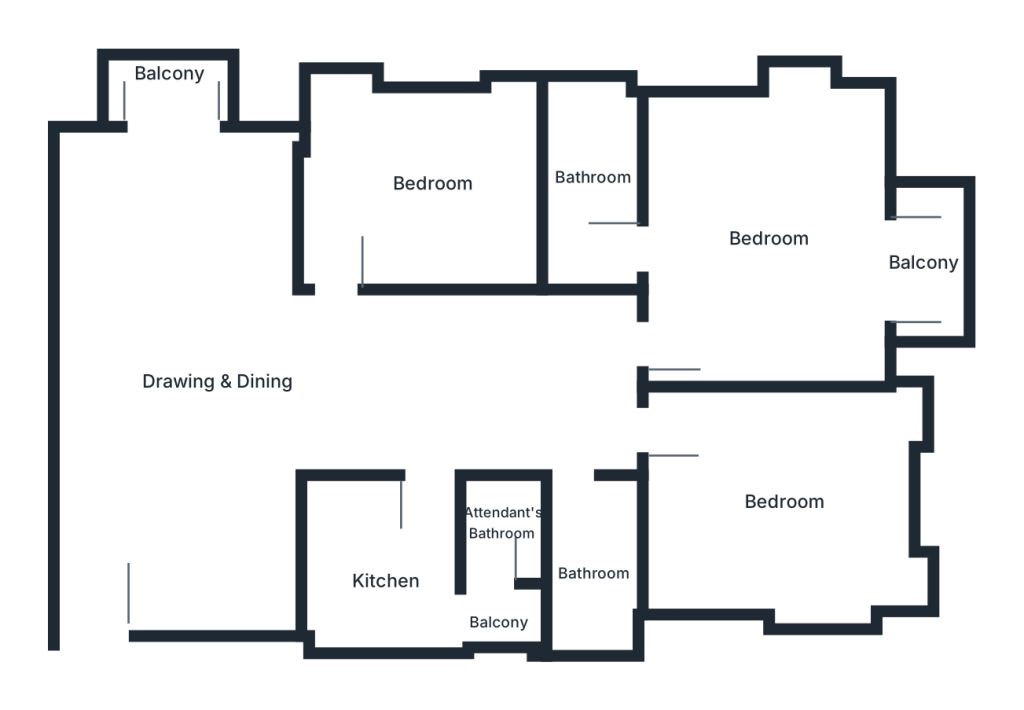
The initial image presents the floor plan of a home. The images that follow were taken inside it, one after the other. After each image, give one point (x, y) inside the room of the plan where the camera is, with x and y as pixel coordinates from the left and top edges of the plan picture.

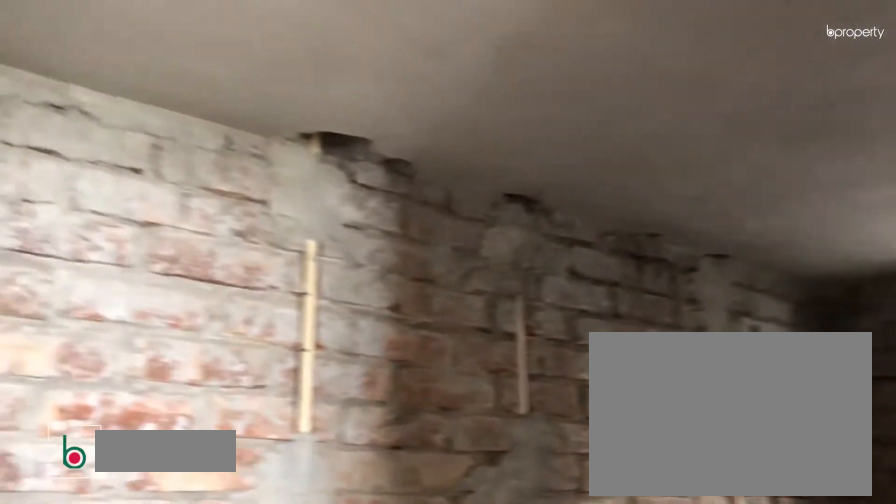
(593, 178)
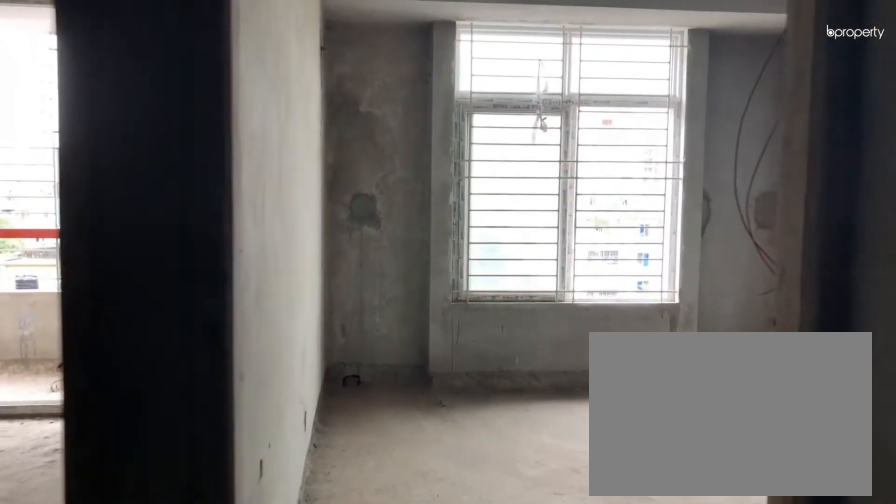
(624, 346)
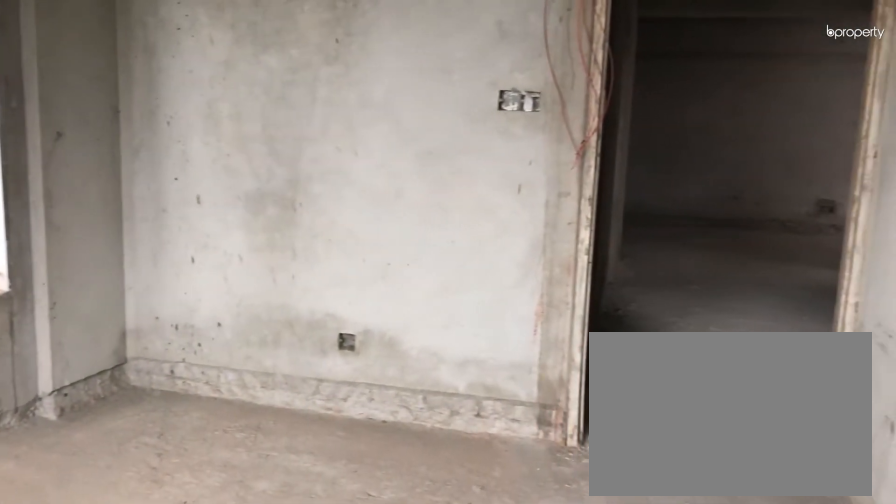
(789, 519)
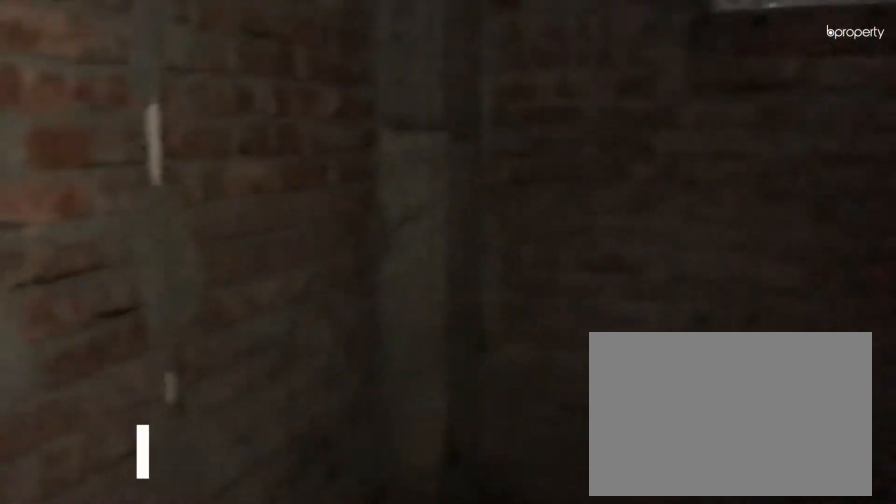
(593, 557)
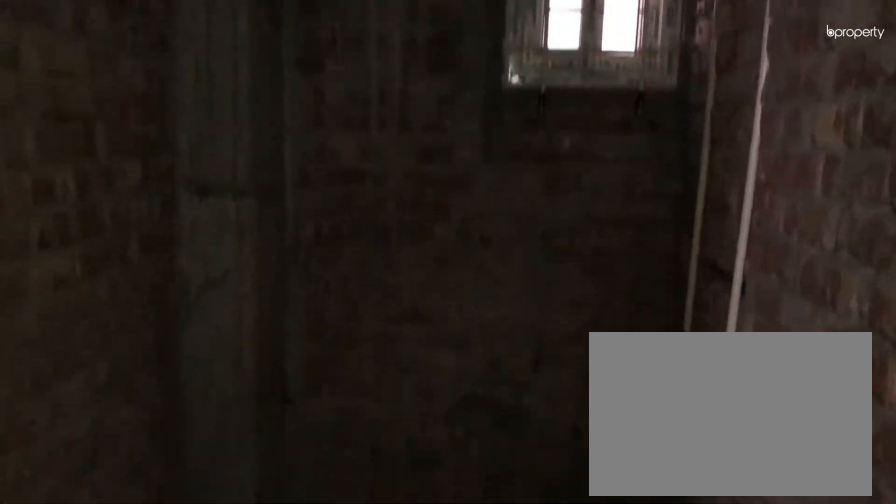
(593, 557)
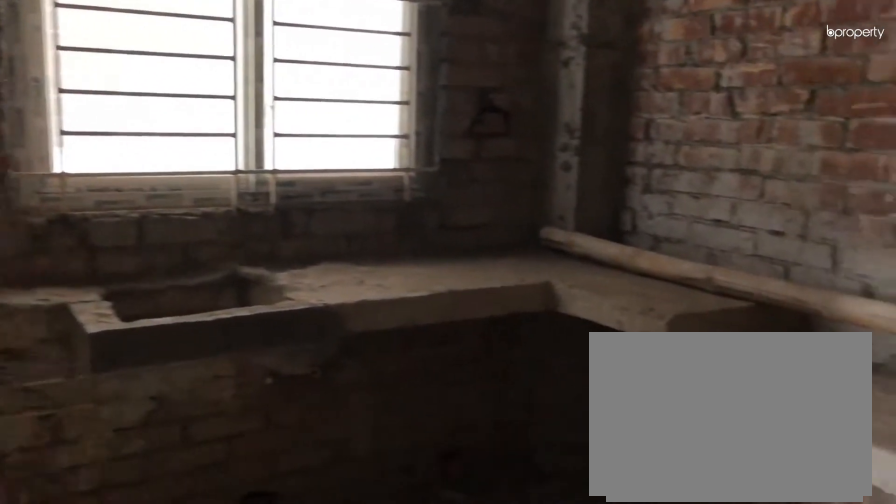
(386, 562)
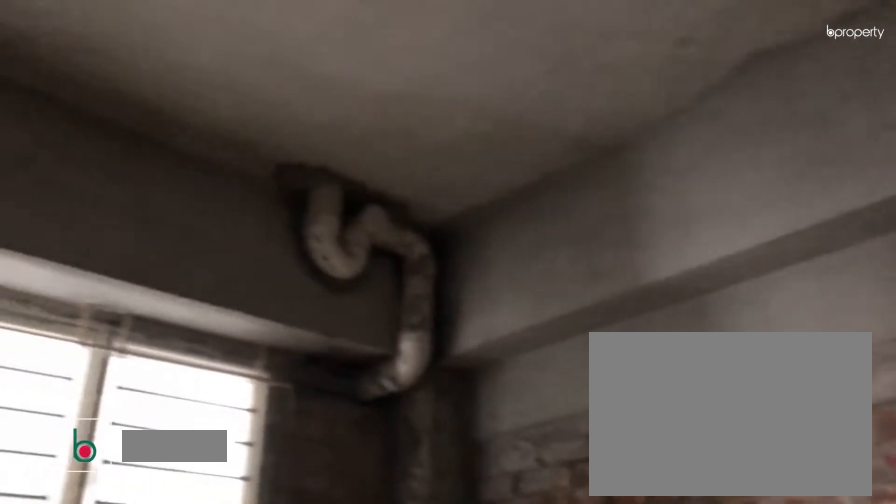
(386, 562)
